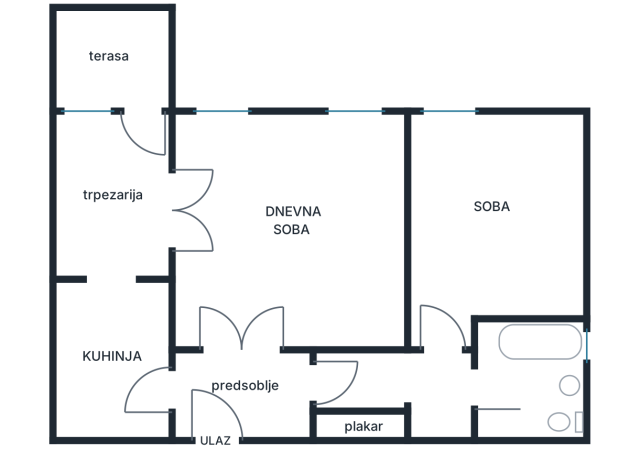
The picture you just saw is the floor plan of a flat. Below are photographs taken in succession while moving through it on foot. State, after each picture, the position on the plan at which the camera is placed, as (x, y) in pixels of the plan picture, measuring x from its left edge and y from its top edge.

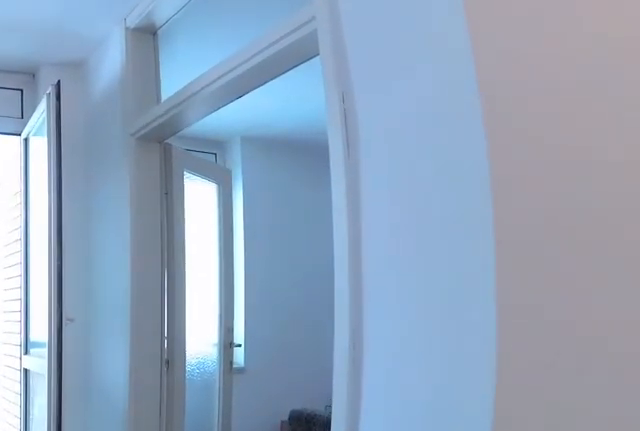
(124, 303)
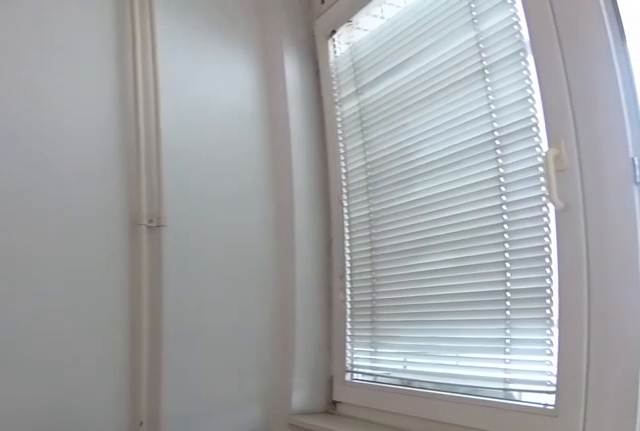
(139, 156)
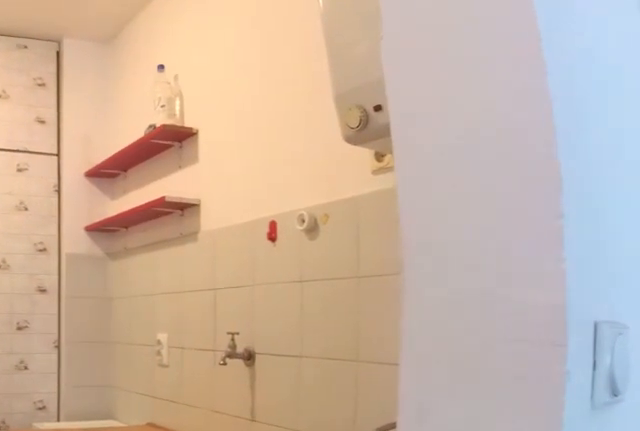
(126, 227)
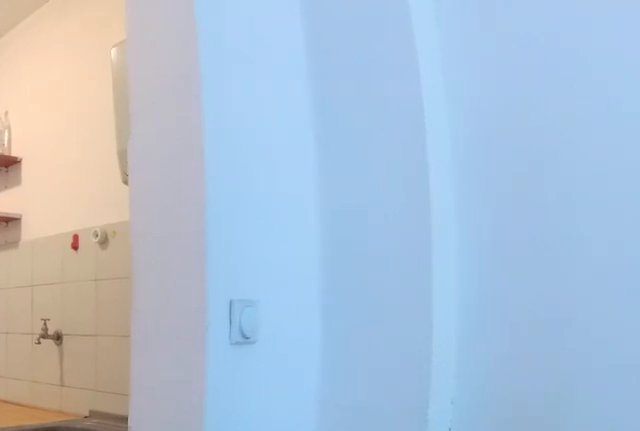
(150, 210)
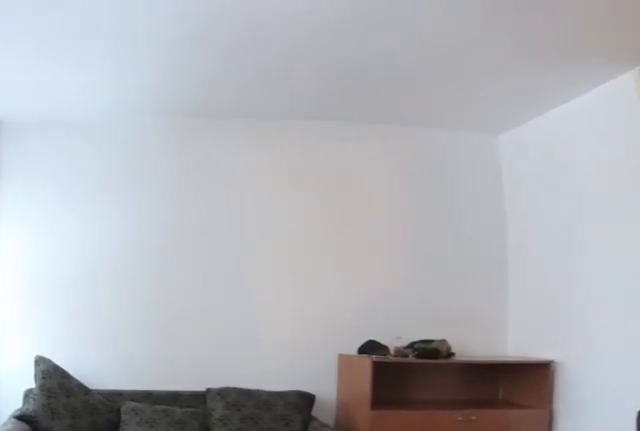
(164, 219)
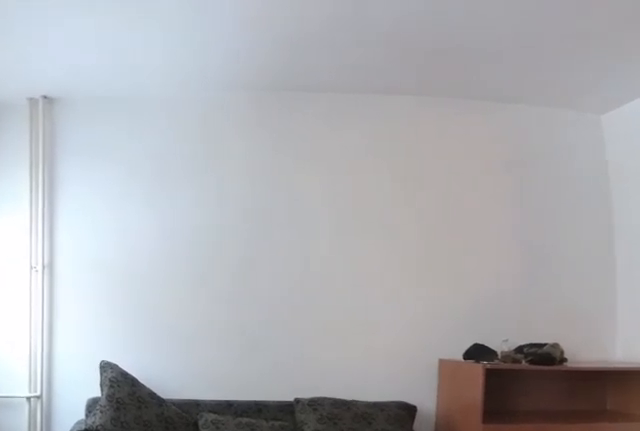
(194, 221)
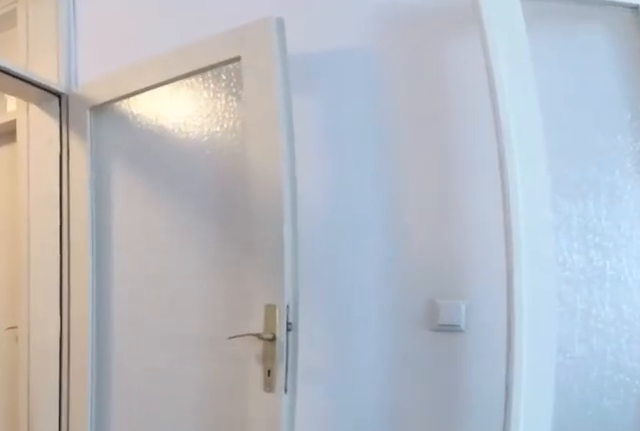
(256, 268)
